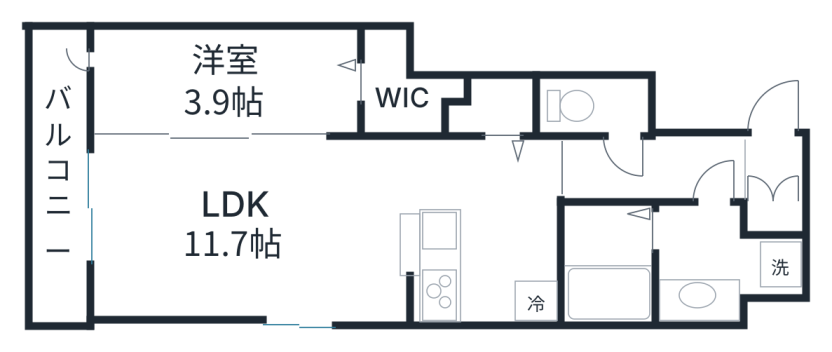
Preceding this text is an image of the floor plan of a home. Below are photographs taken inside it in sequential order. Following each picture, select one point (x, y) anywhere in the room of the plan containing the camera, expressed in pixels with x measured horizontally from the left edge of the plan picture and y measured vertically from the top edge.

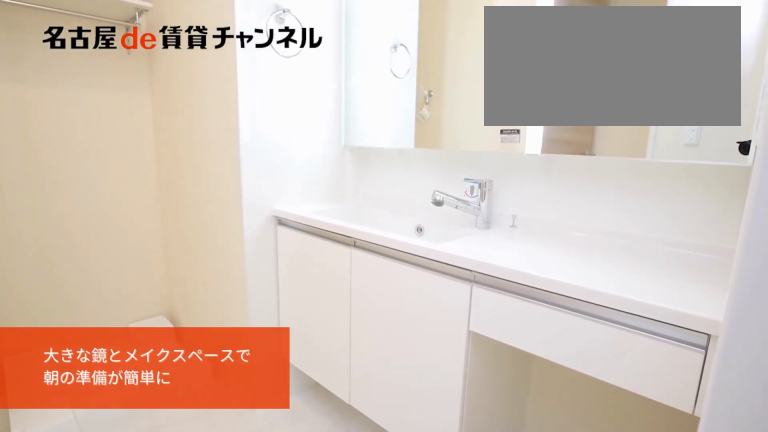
(721, 263)
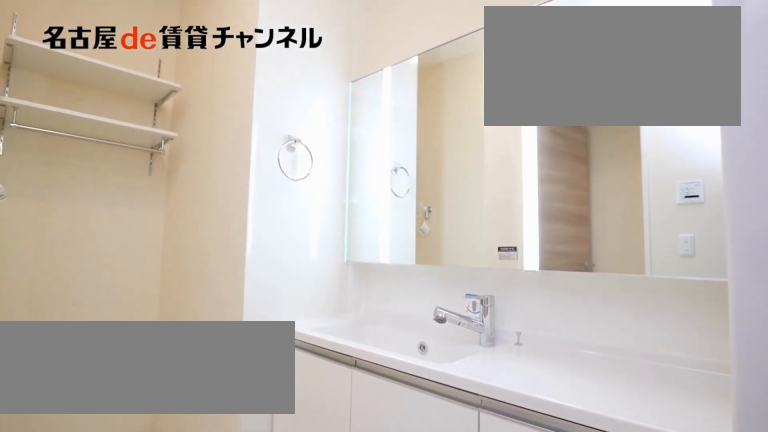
(721, 263)
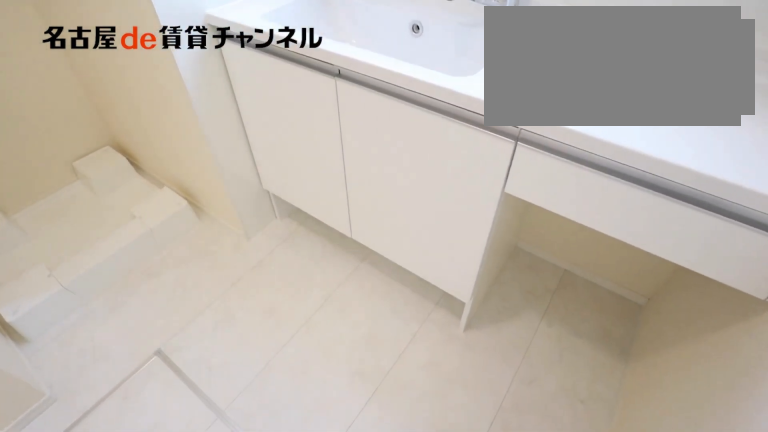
(720, 264)
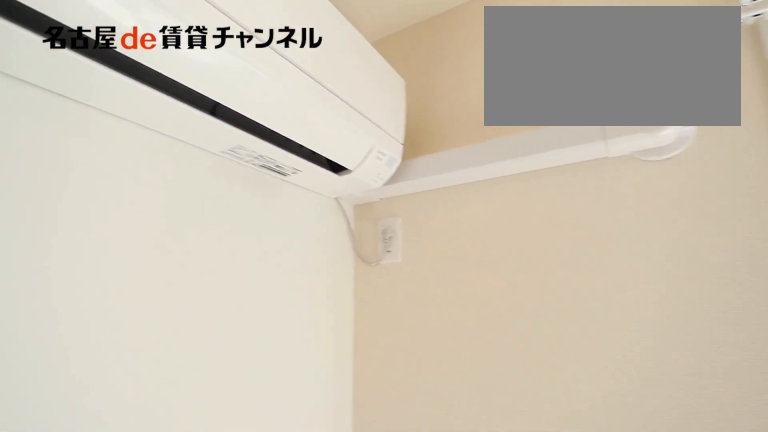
(253, 232)
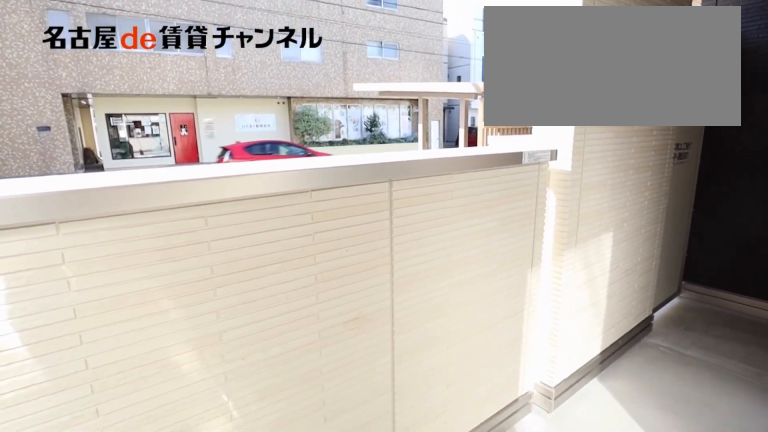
(62, 178)
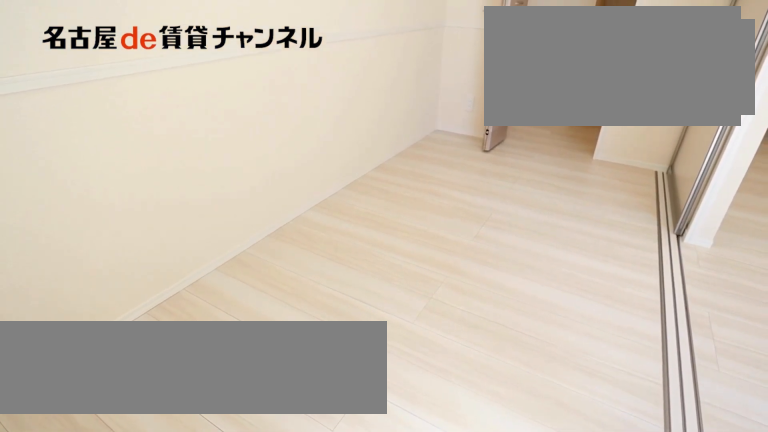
(226, 83)
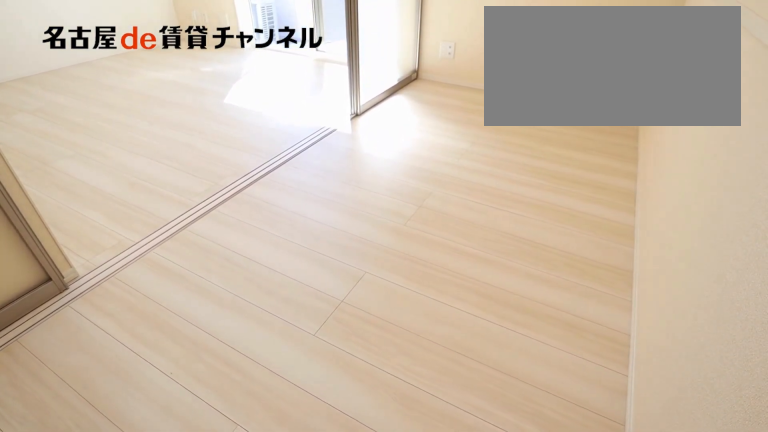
(226, 83)
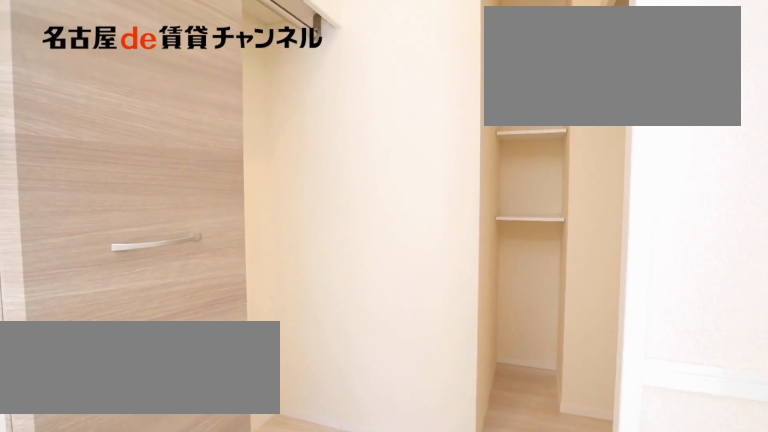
(400, 92)
